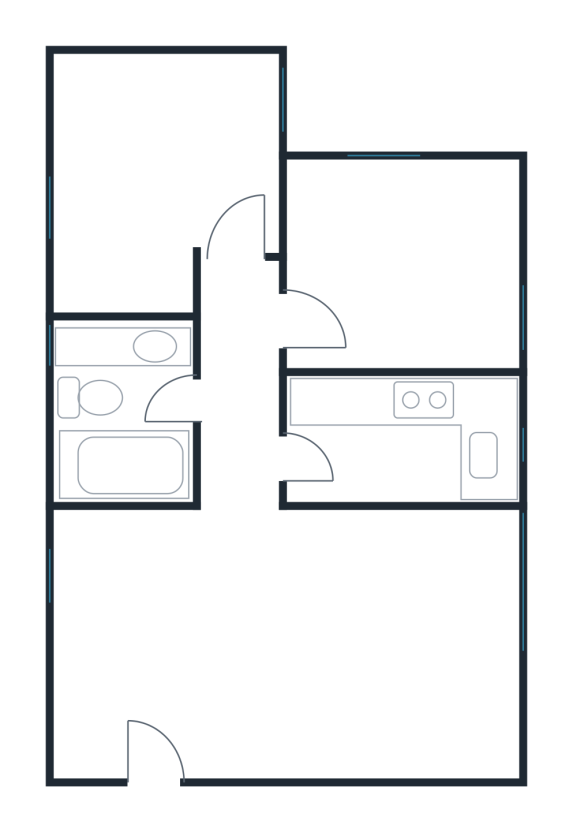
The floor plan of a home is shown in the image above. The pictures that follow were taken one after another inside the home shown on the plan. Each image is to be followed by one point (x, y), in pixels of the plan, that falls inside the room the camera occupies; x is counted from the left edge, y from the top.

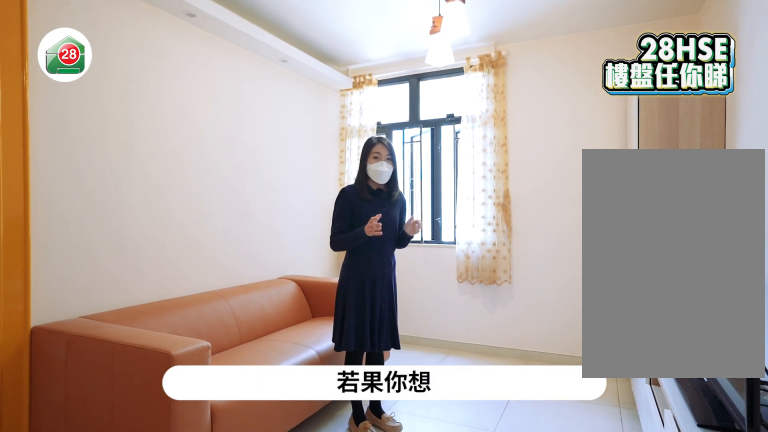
(252, 641)
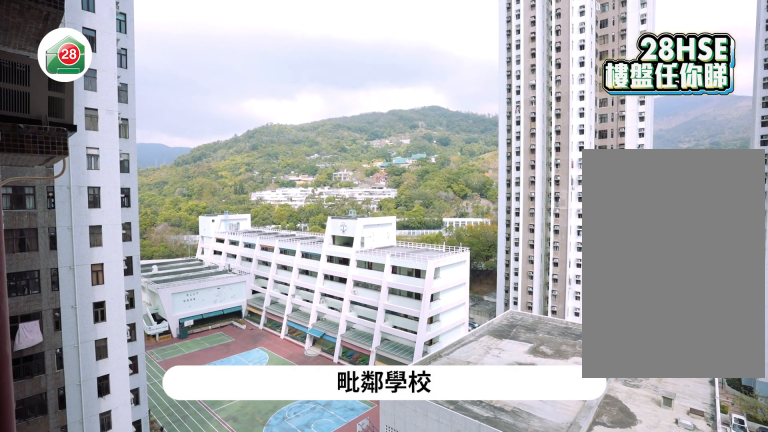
(252, 641)
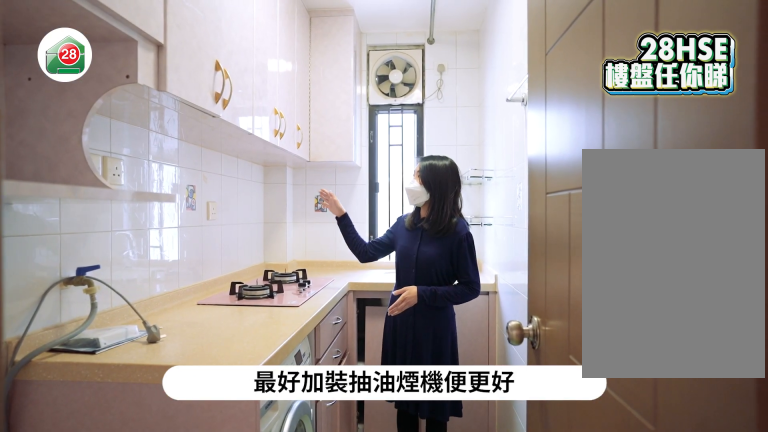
(360, 438)
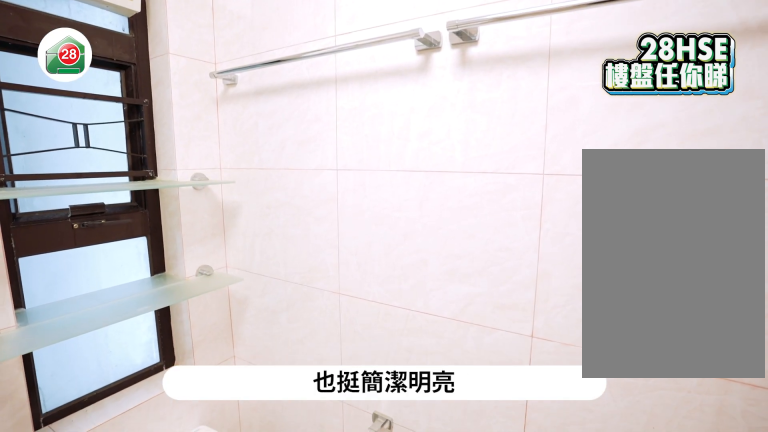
(143, 418)
